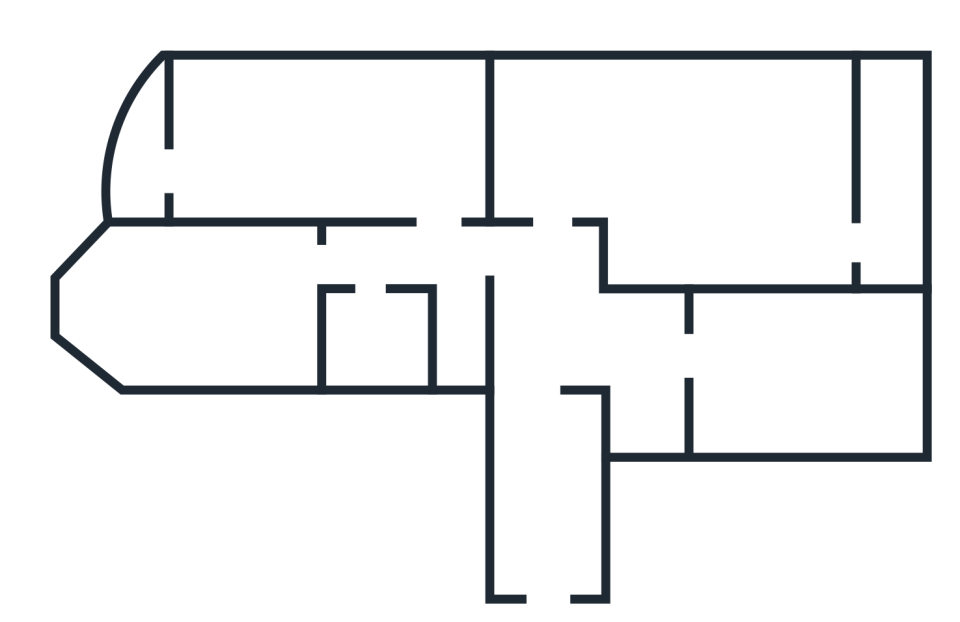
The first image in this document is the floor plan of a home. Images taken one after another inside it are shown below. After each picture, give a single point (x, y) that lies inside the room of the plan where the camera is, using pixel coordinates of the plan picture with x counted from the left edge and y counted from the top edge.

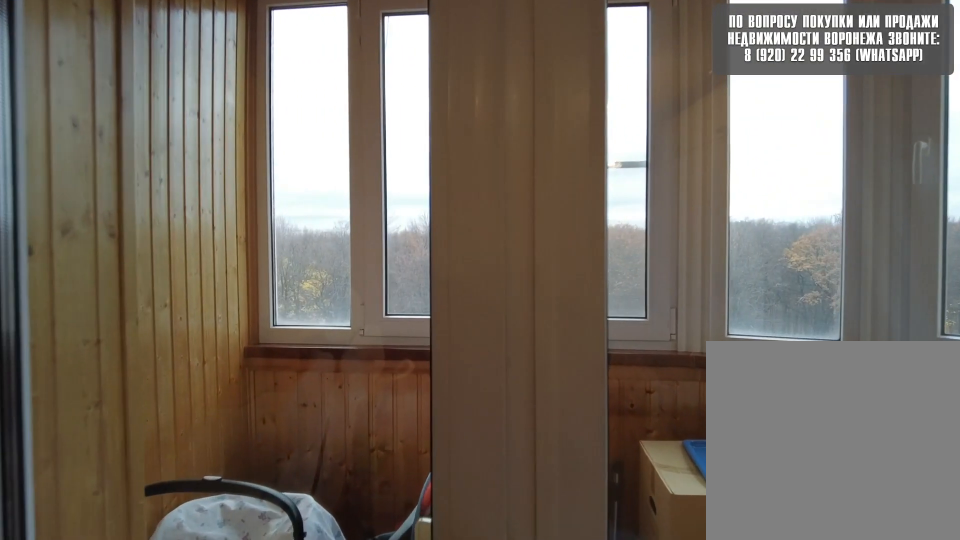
(233, 156)
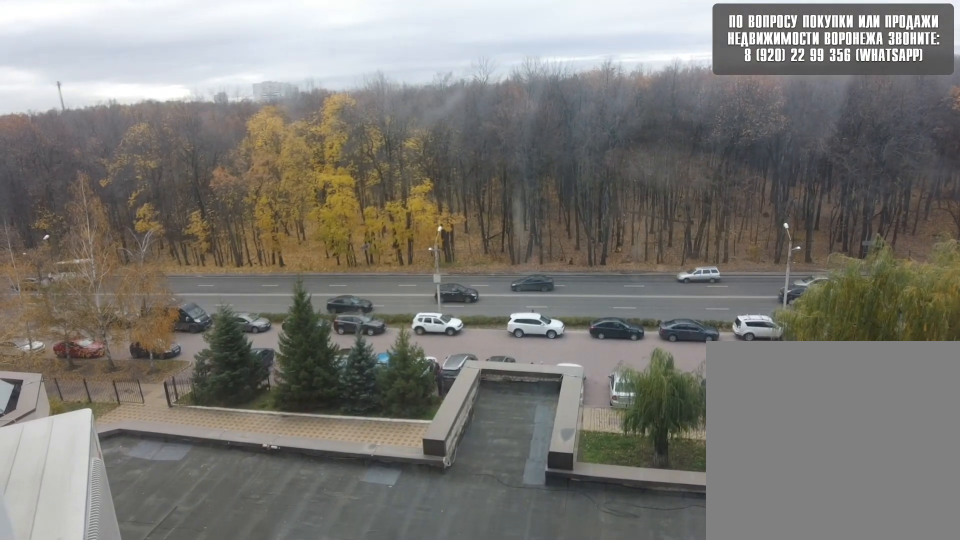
(149, 159)
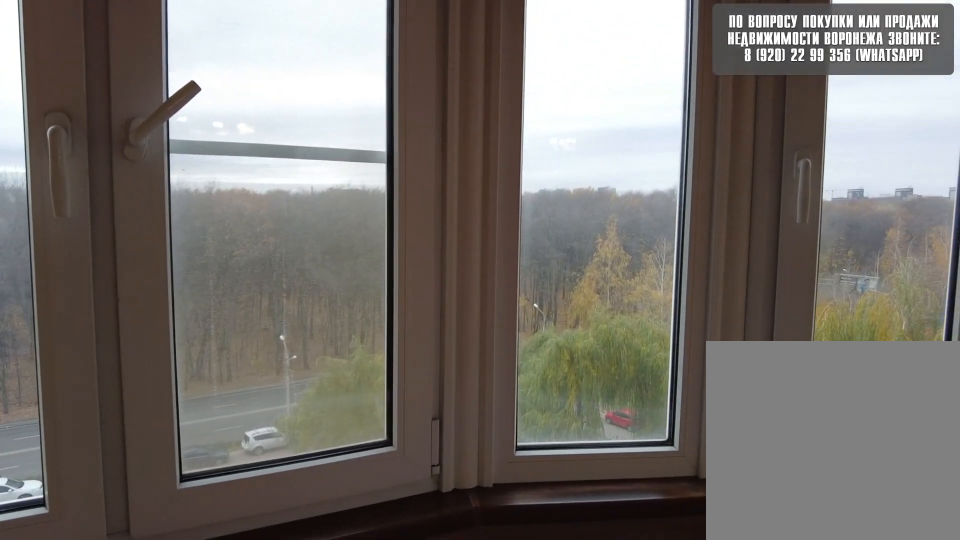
(149, 159)
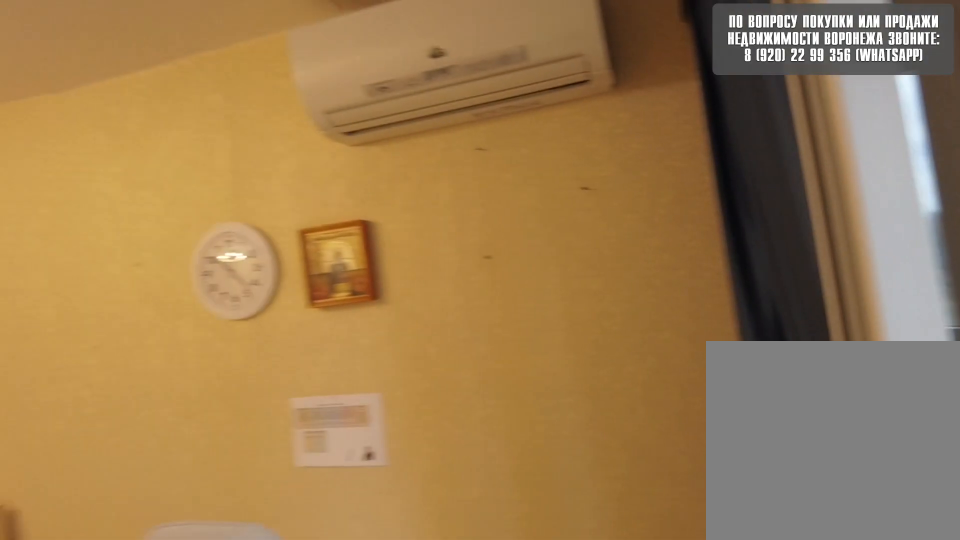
(222, 167)
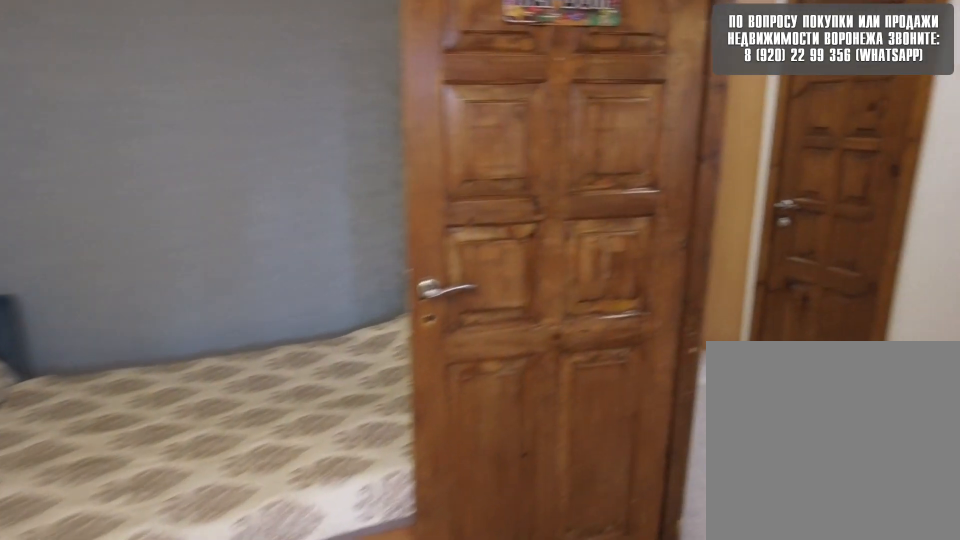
(365, 187)
